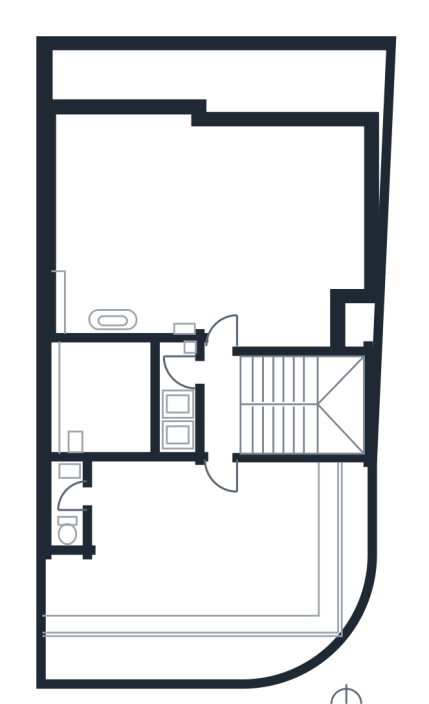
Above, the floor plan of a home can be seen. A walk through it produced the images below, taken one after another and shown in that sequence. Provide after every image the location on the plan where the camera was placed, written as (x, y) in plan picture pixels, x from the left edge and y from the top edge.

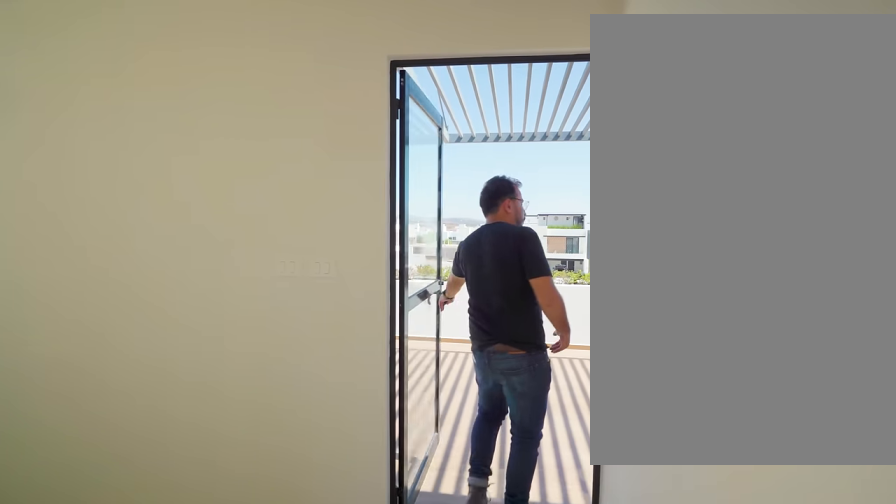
(221, 402)
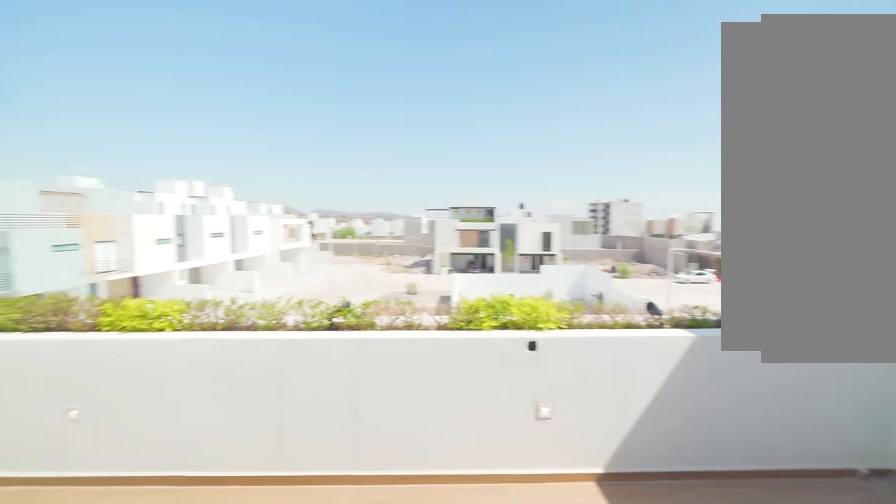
(229, 531)
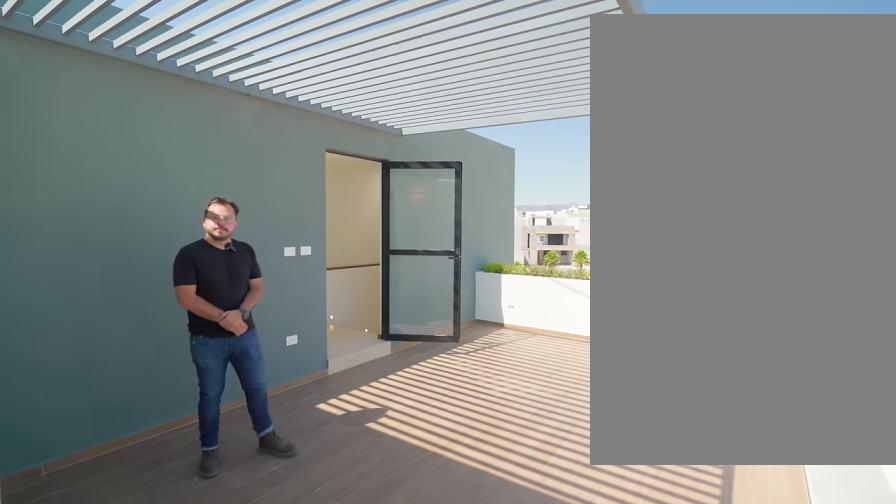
(74, 614)
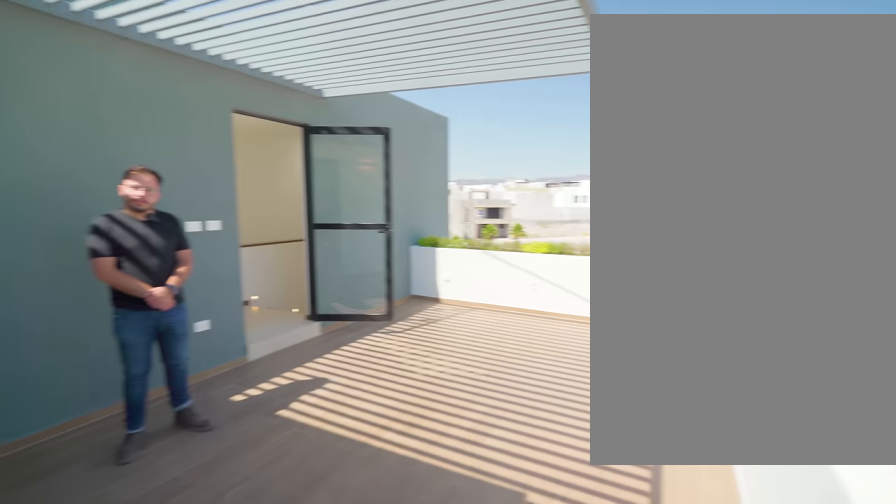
(68, 613)
